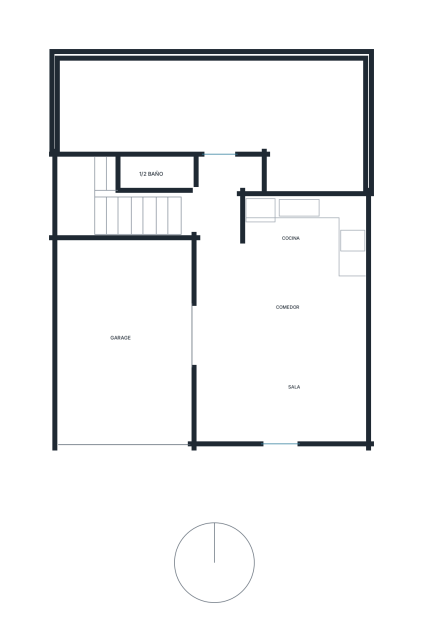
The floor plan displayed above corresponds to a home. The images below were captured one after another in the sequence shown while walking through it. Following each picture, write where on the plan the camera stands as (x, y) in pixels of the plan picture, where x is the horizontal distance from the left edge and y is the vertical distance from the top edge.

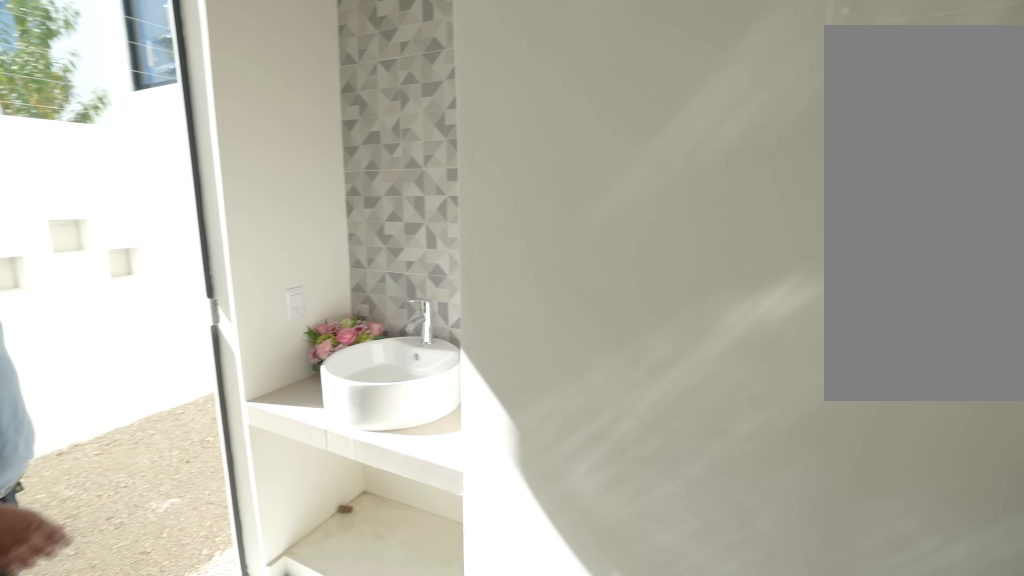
(216, 174)
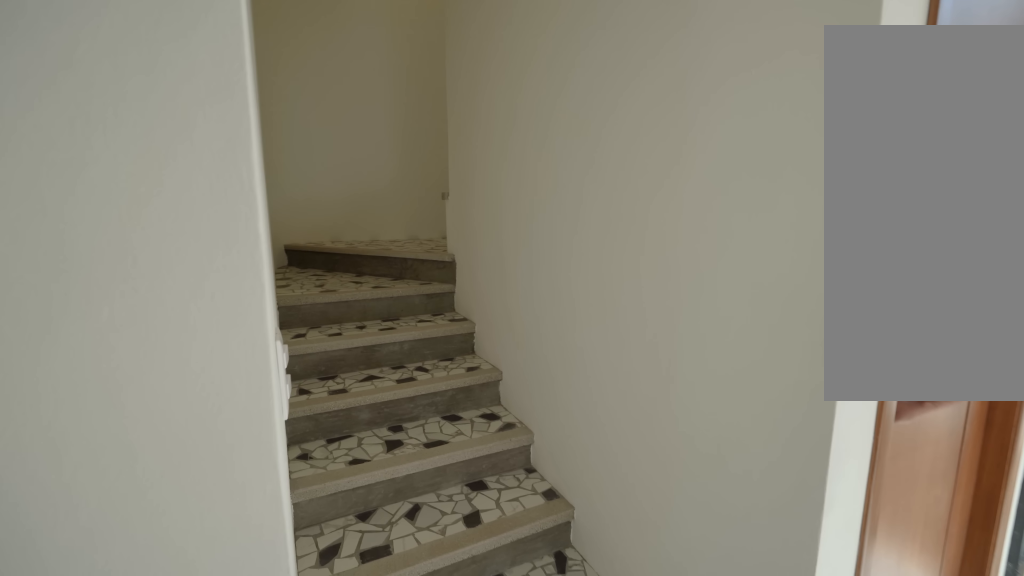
(212, 216)
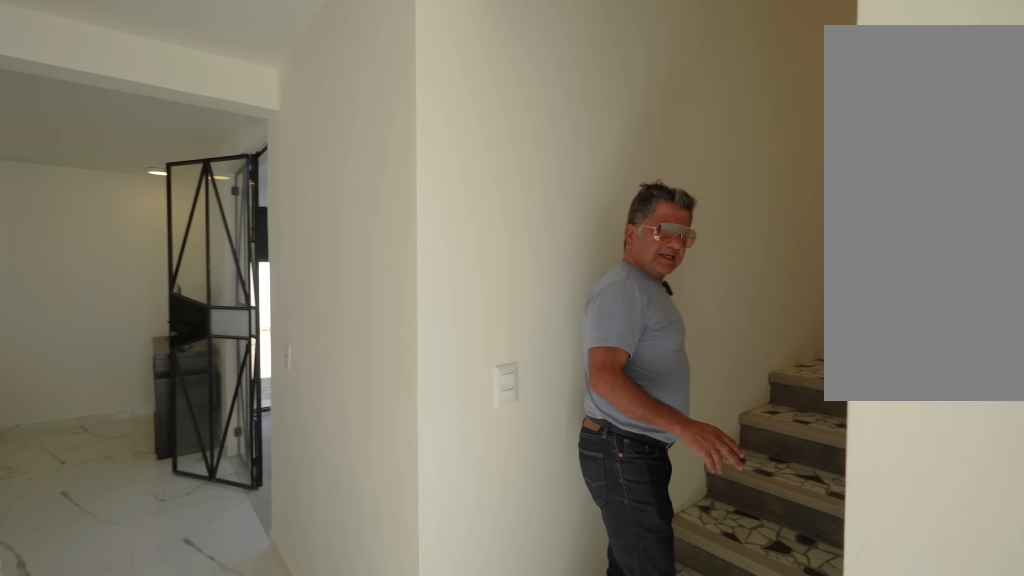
(213, 152)
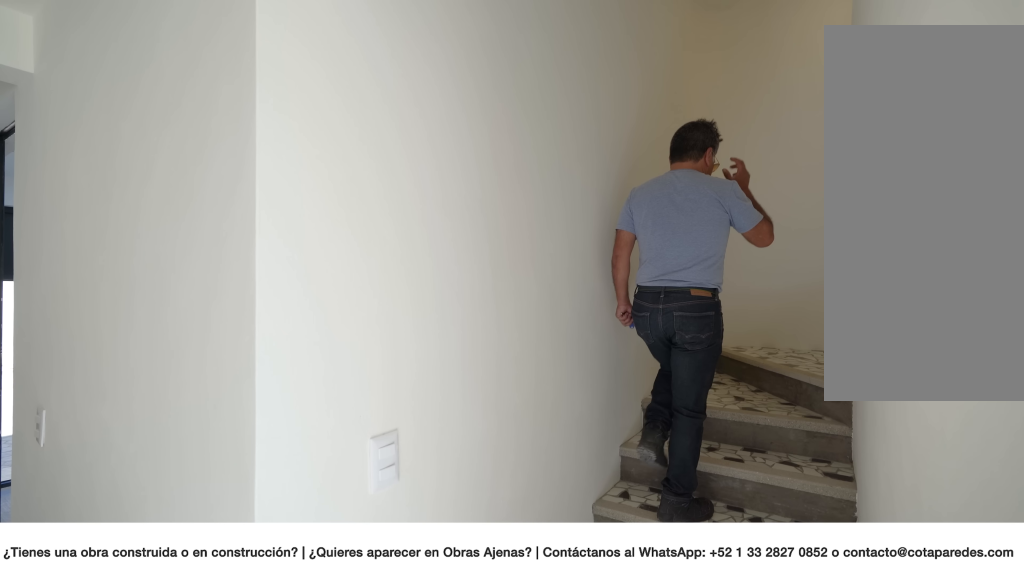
(212, 182)
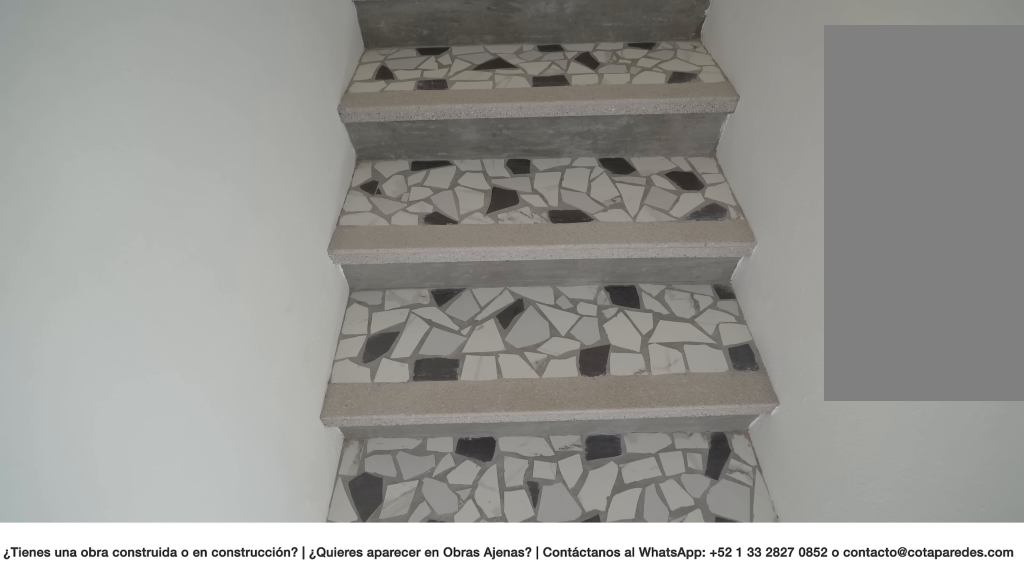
(189, 210)
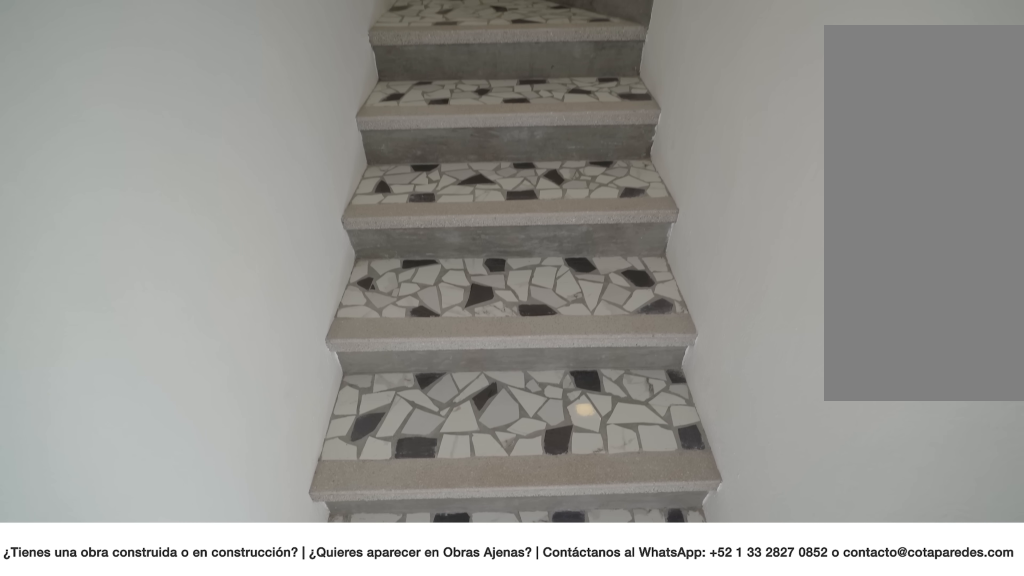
(189, 210)
